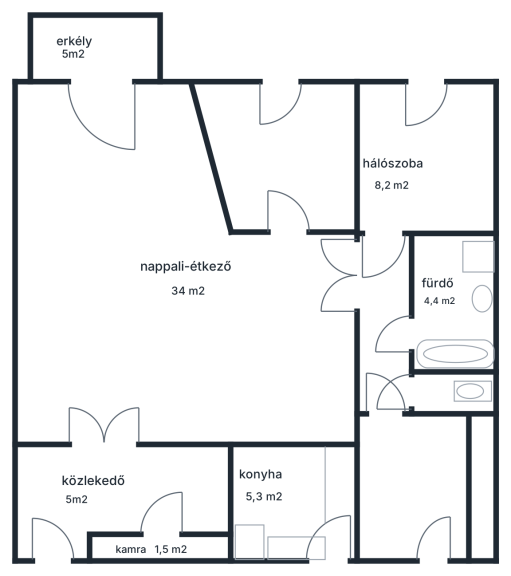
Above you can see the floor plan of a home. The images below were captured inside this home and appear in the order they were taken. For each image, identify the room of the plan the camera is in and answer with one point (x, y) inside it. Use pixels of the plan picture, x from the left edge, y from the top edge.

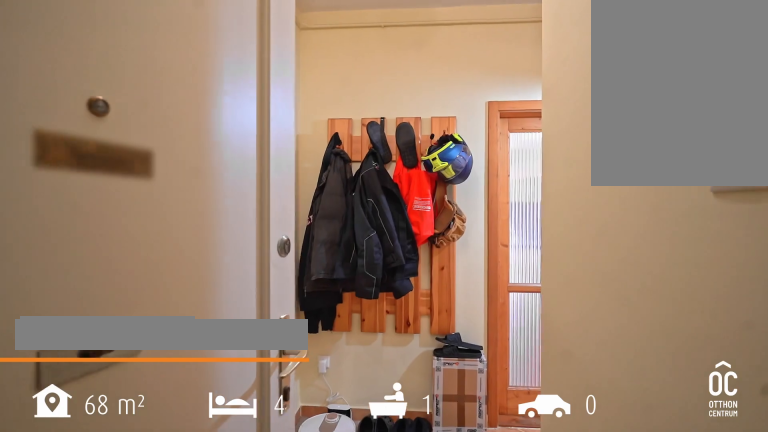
(113, 489)
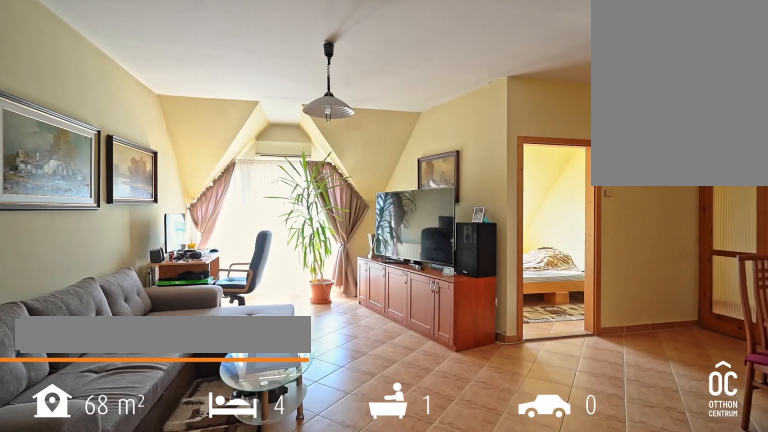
(186, 302)
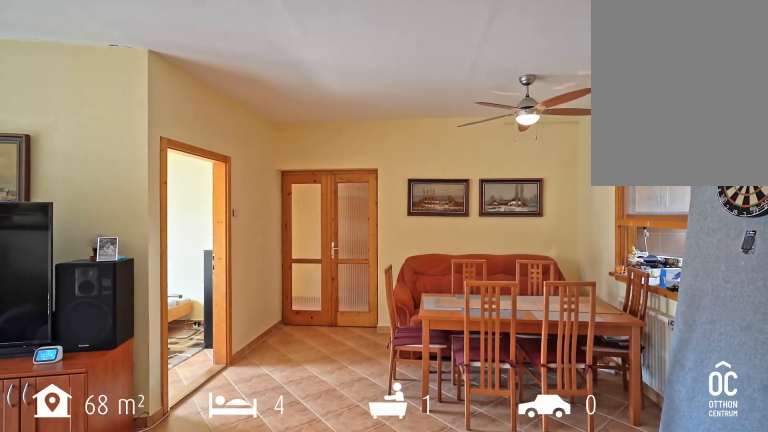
(186, 303)
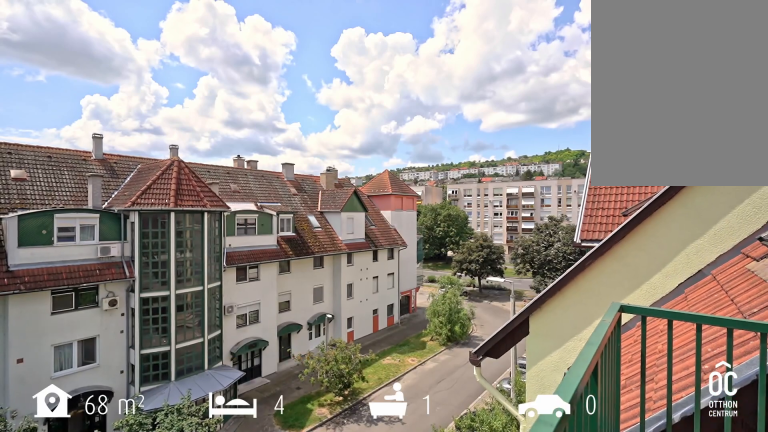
(92, 46)
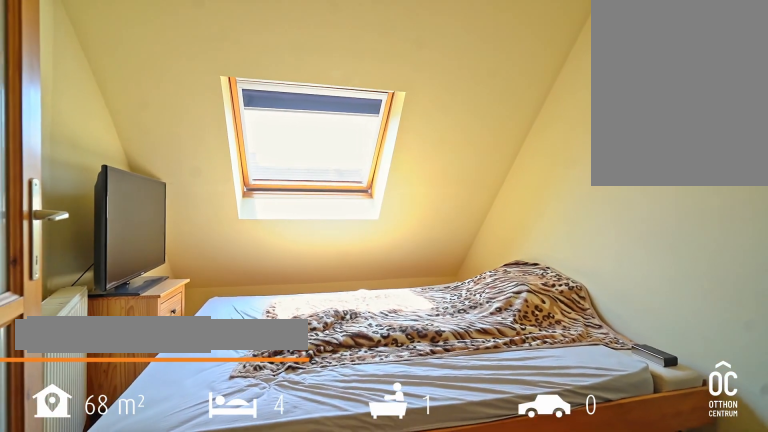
(282, 159)
